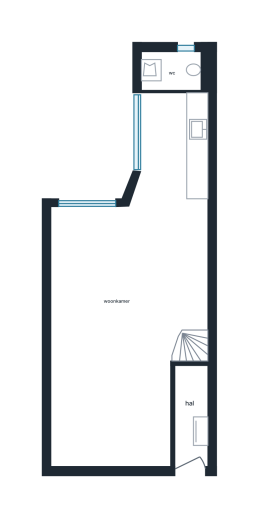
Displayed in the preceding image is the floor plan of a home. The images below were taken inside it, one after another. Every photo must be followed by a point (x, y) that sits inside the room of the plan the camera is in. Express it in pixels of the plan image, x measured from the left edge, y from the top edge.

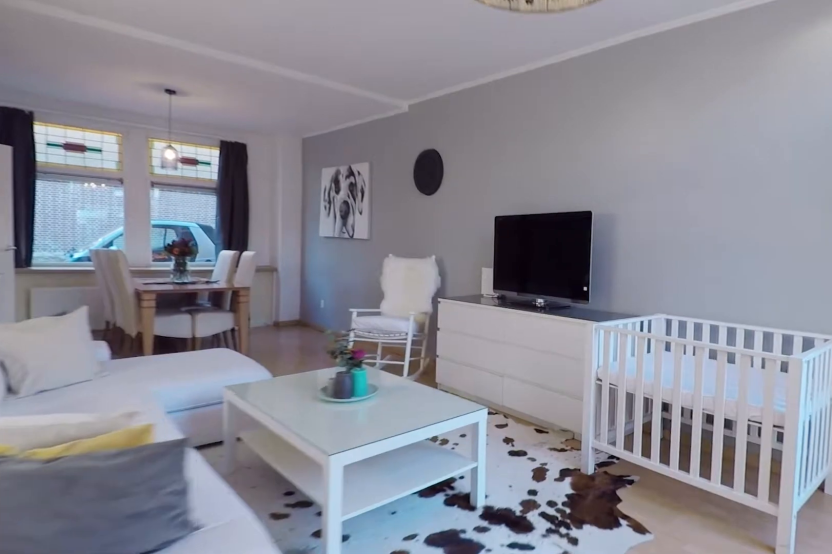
(200, 264)
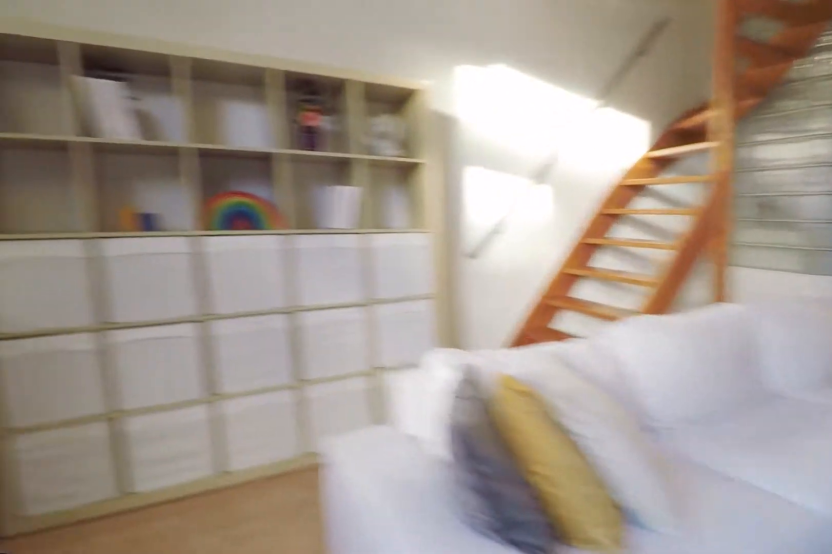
(95, 257)
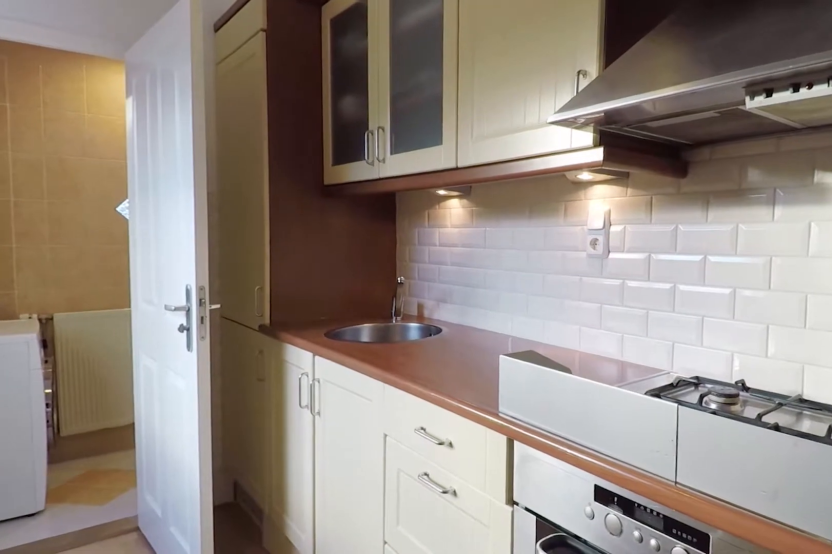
(197, 146)
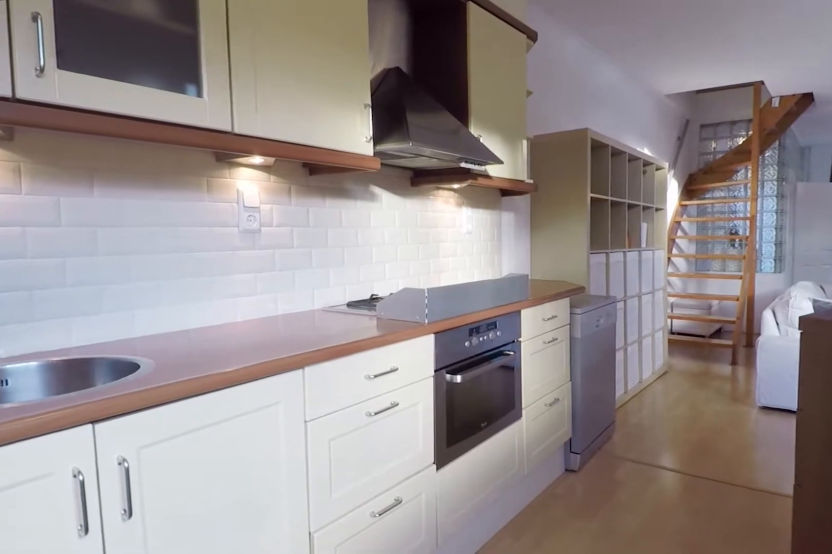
(197, 146)
